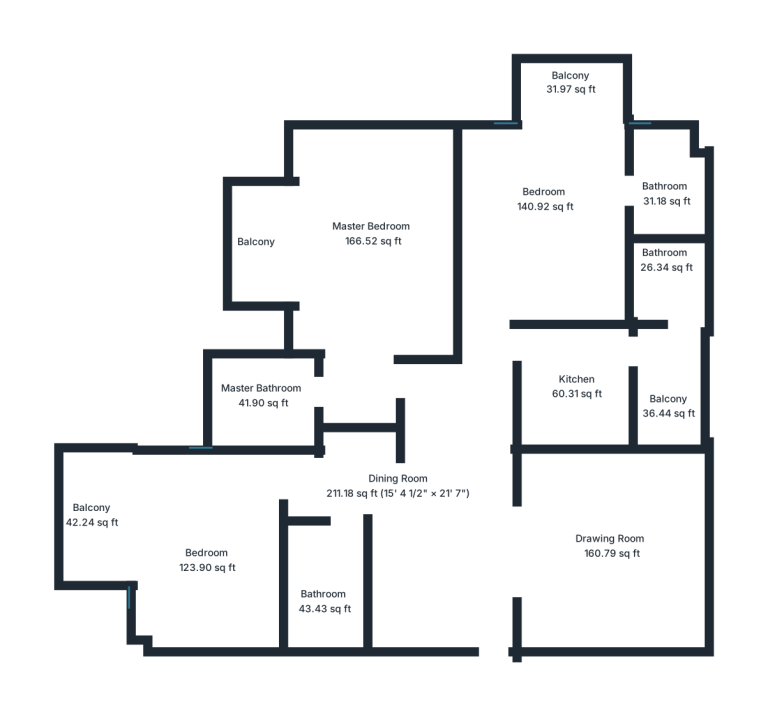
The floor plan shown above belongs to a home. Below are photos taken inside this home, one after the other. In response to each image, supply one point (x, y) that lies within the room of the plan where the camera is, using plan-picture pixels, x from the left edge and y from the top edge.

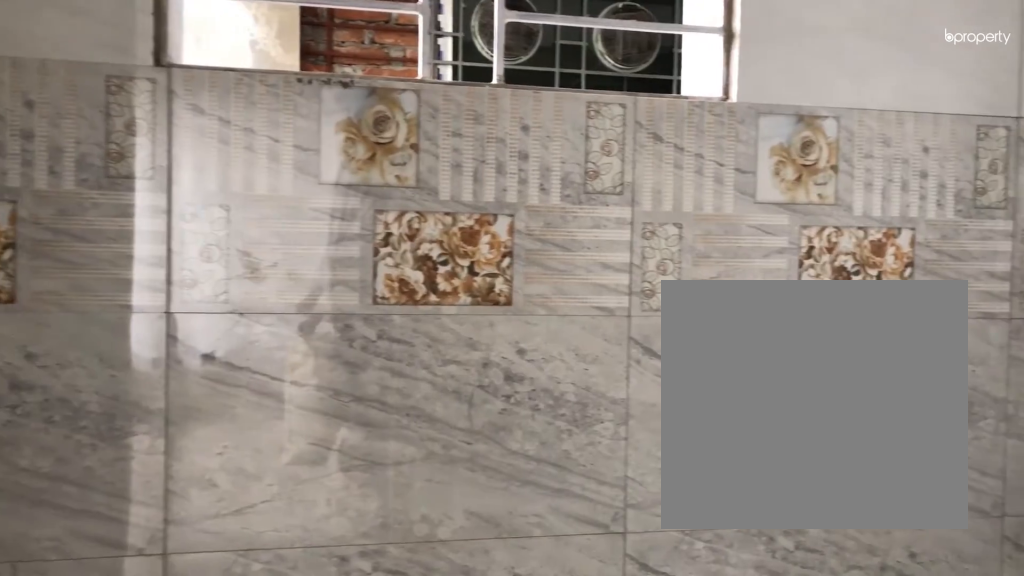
(664, 192)
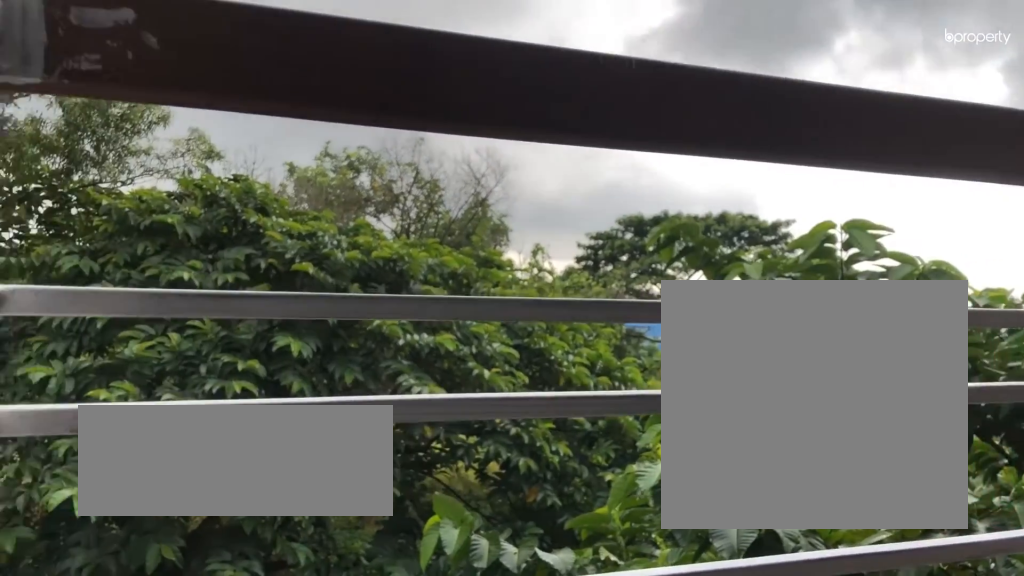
(573, 90)
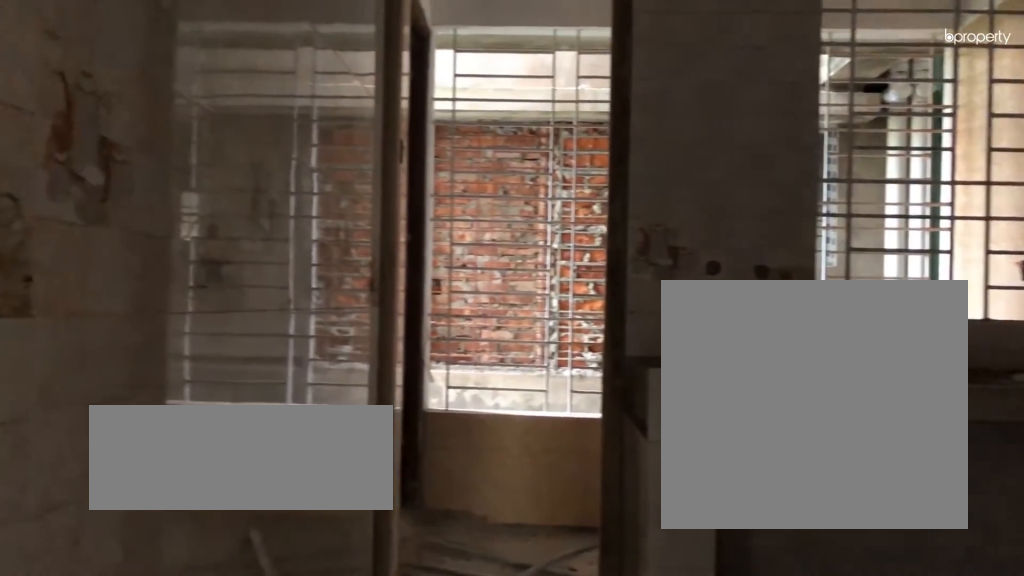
(573, 388)
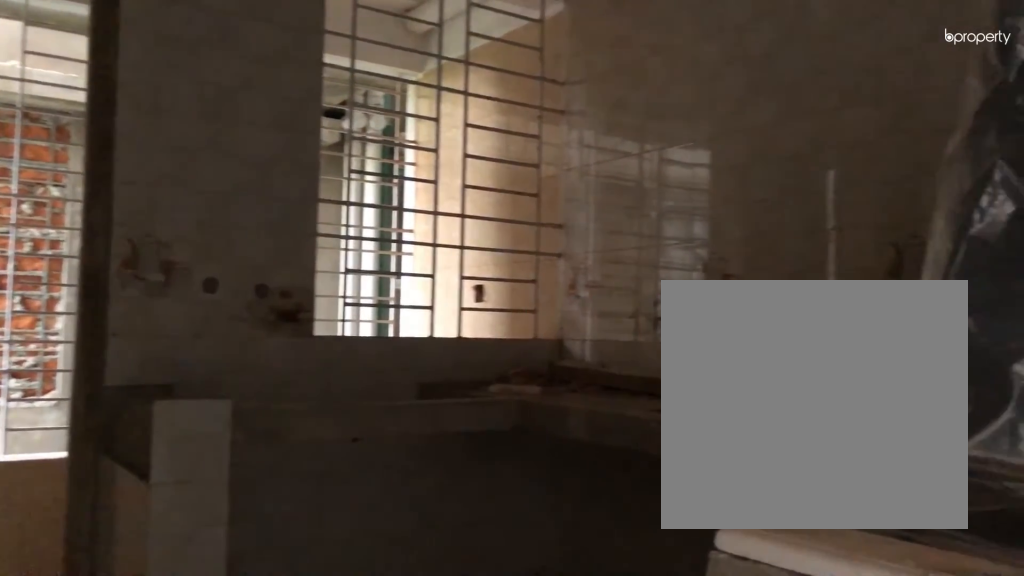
(573, 388)
